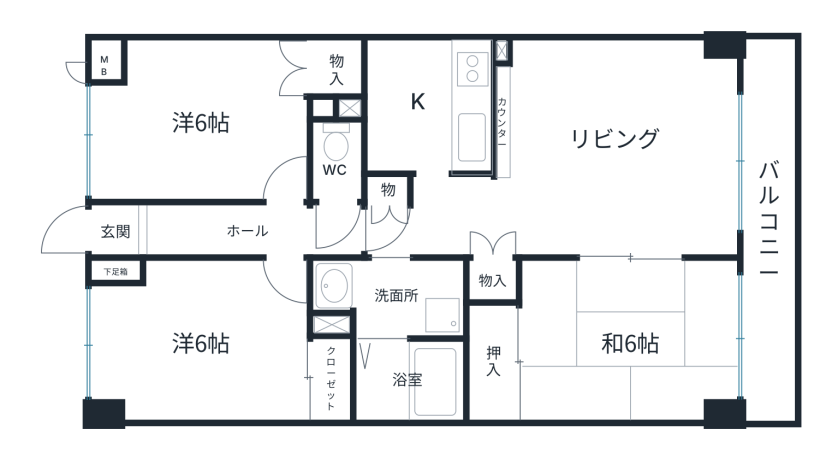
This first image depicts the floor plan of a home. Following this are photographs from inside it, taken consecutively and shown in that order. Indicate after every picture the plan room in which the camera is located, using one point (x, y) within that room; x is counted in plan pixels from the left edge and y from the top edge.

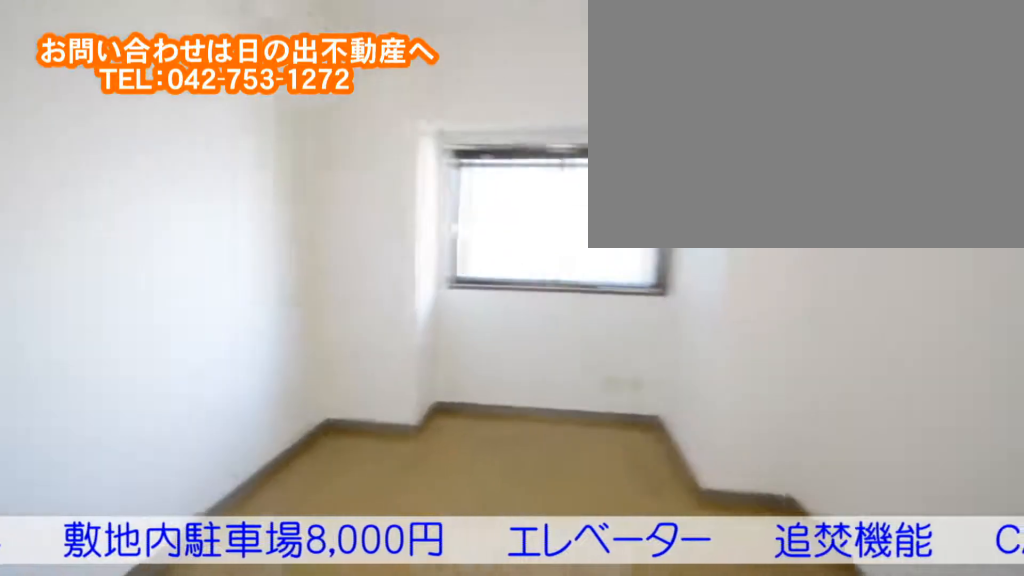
(154, 363)
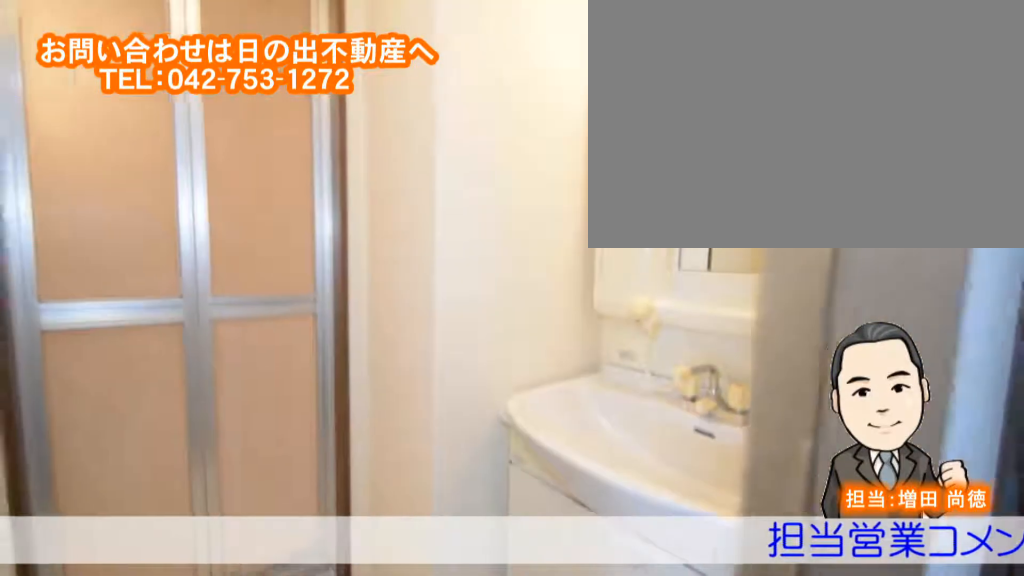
(419, 291)
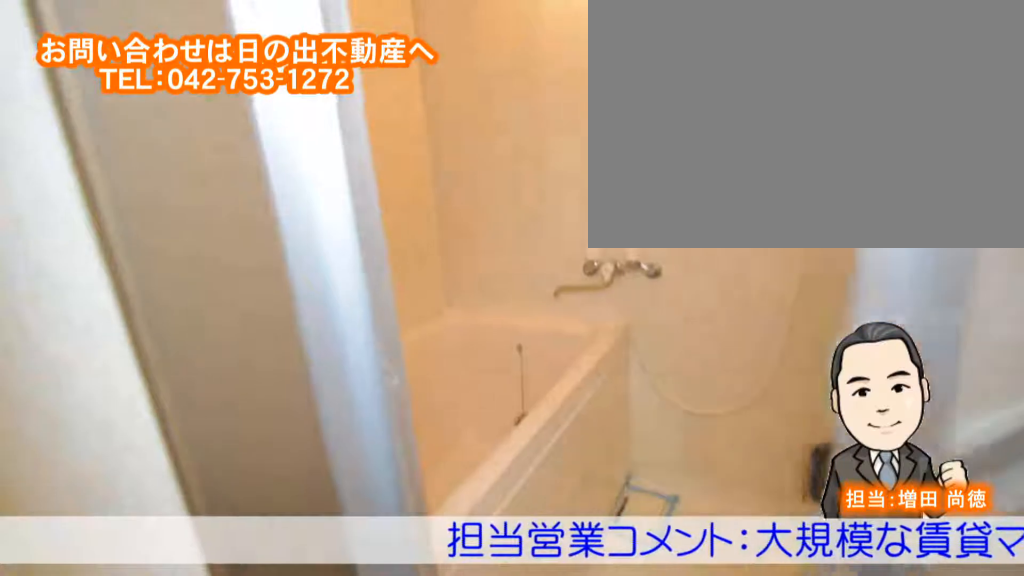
(409, 380)
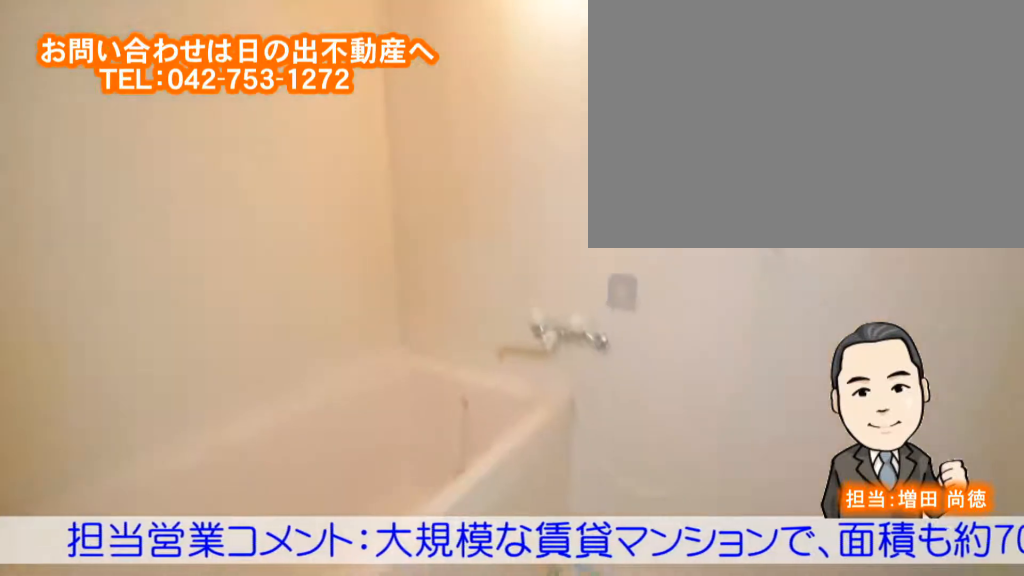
(409, 381)
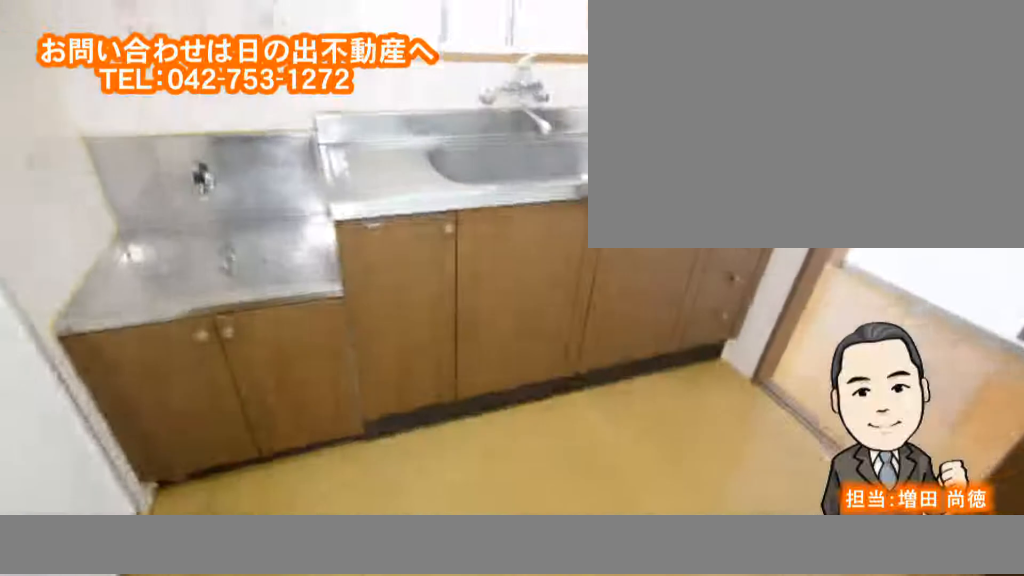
(414, 107)
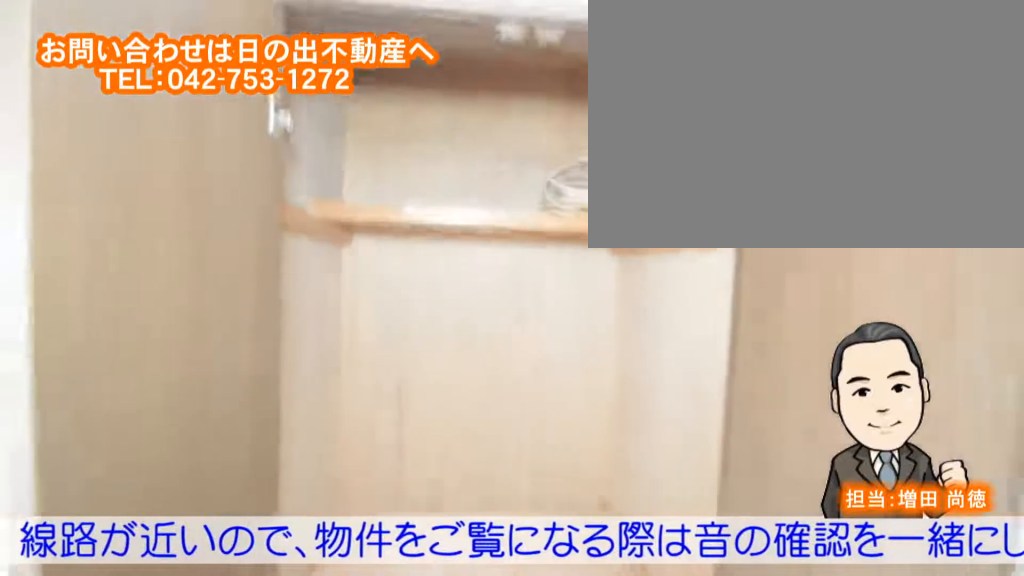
(608, 177)
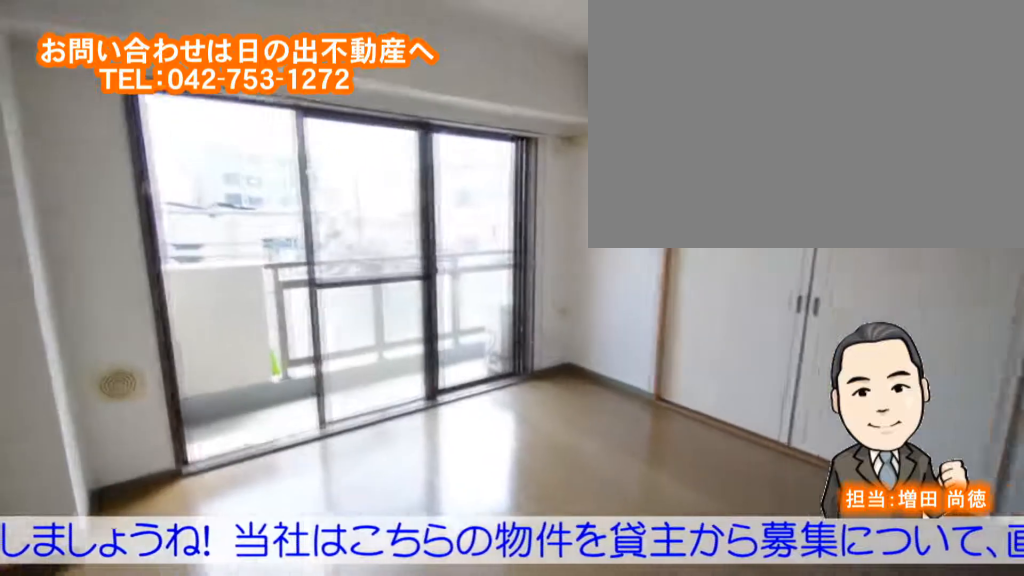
(608, 178)
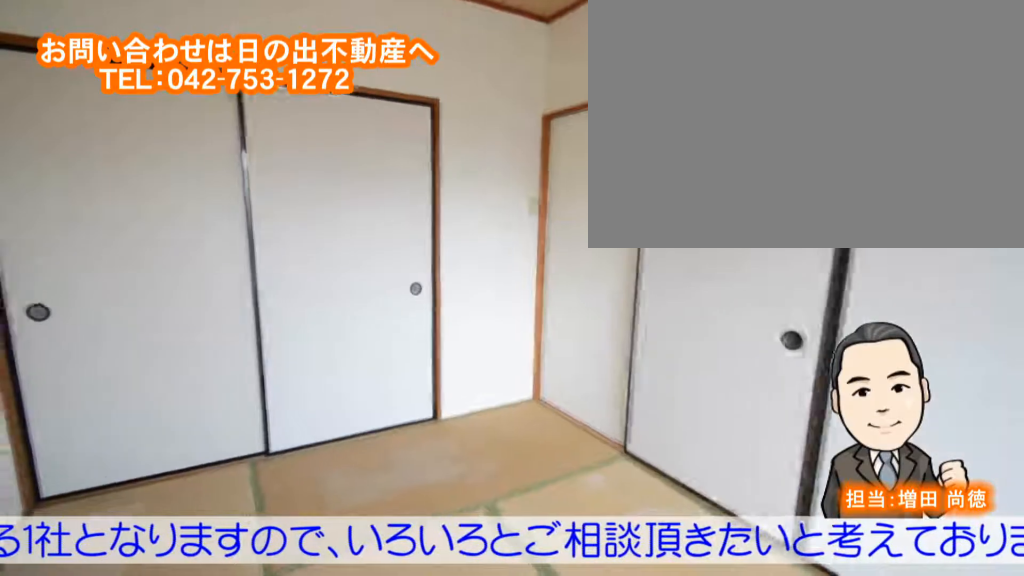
(574, 331)
